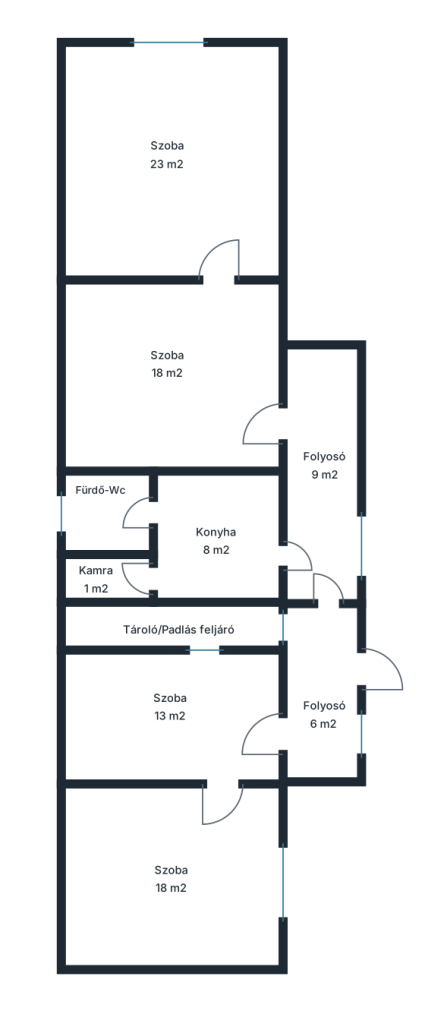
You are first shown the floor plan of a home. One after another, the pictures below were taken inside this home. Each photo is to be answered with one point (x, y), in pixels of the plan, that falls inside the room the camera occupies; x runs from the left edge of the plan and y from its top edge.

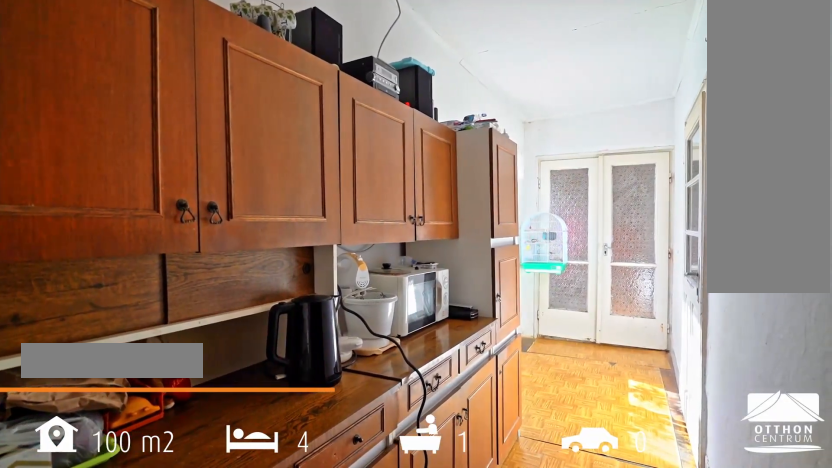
(321, 470)
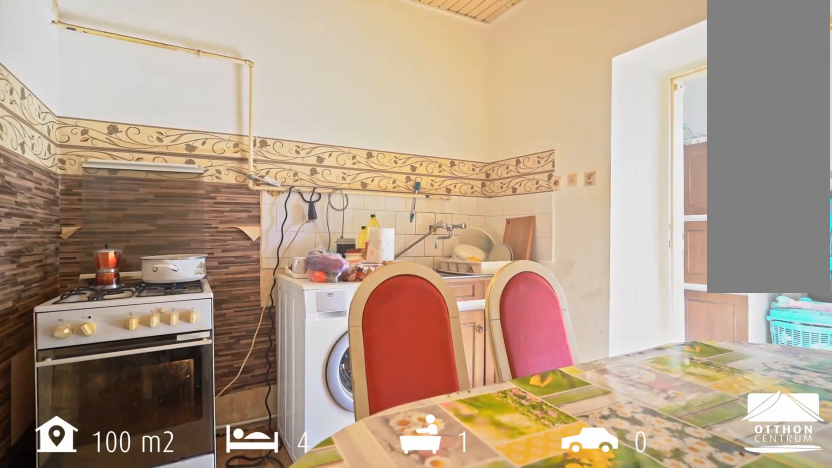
(214, 542)
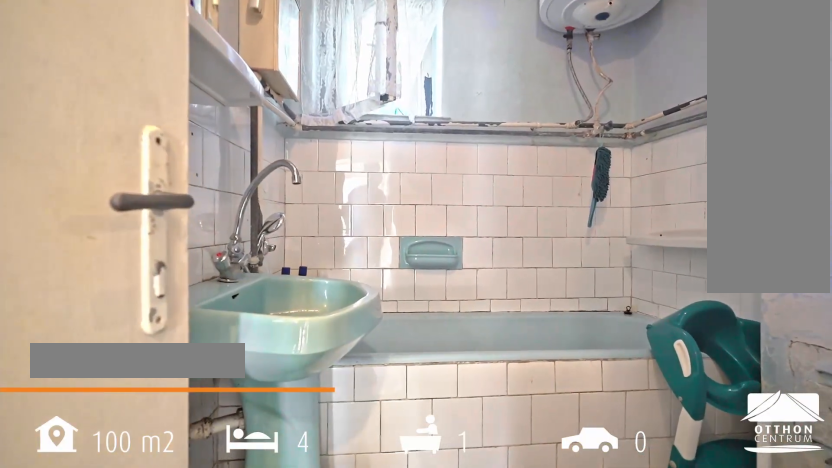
(113, 509)
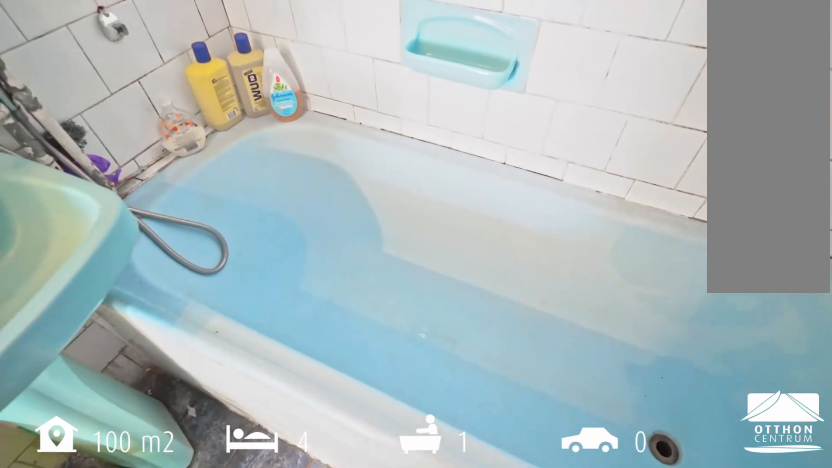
(113, 509)
